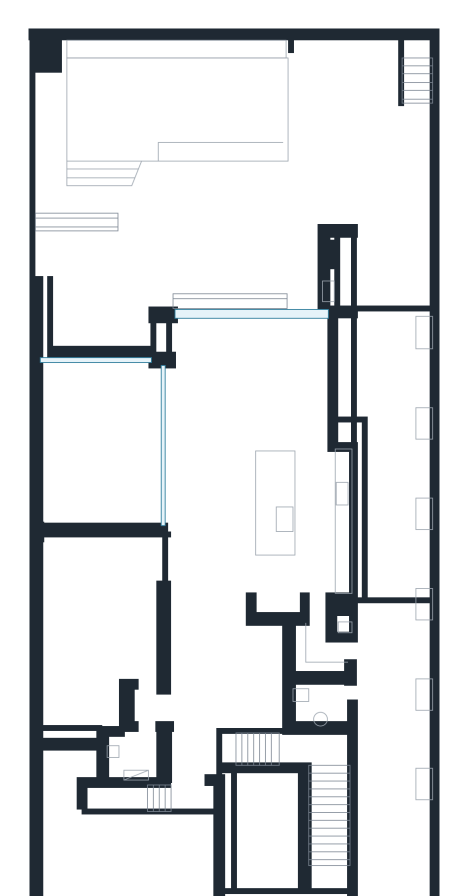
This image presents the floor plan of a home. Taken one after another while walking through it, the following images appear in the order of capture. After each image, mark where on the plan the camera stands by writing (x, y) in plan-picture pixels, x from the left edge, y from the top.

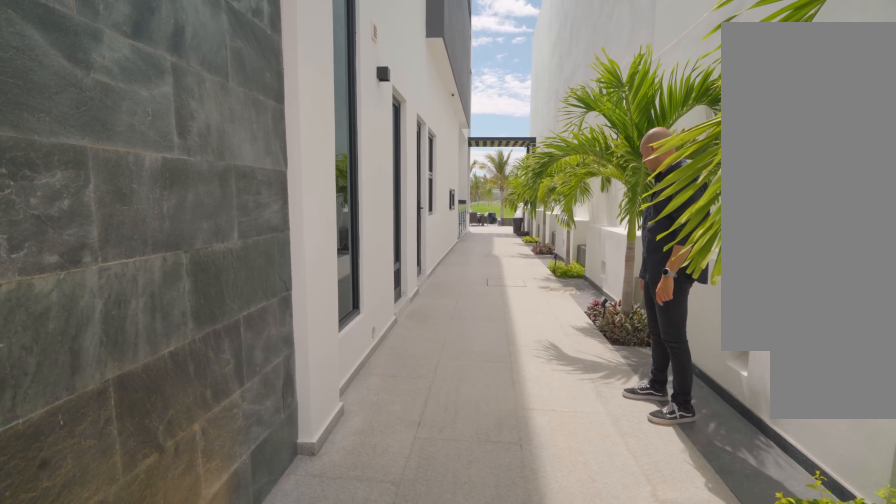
(387, 820)
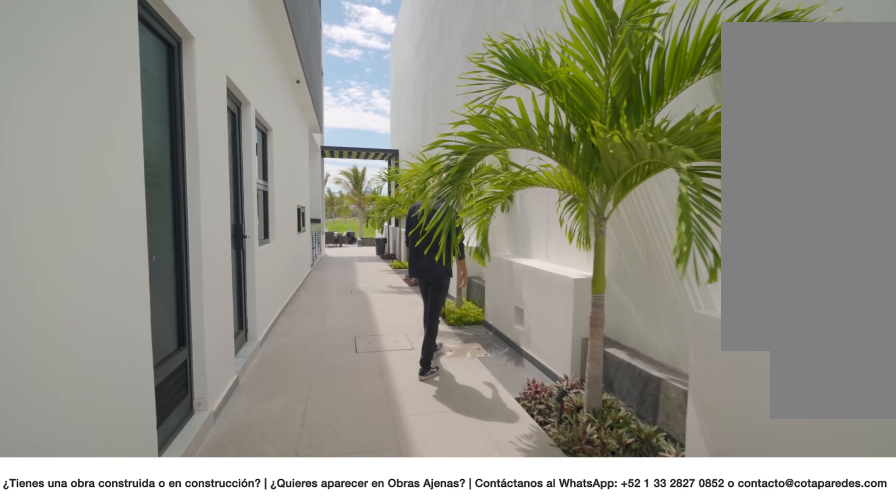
(394, 754)
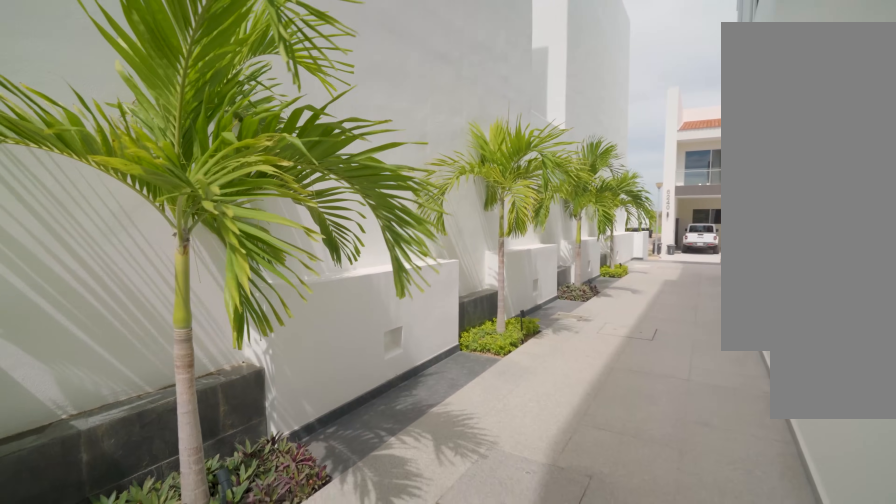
(394, 597)
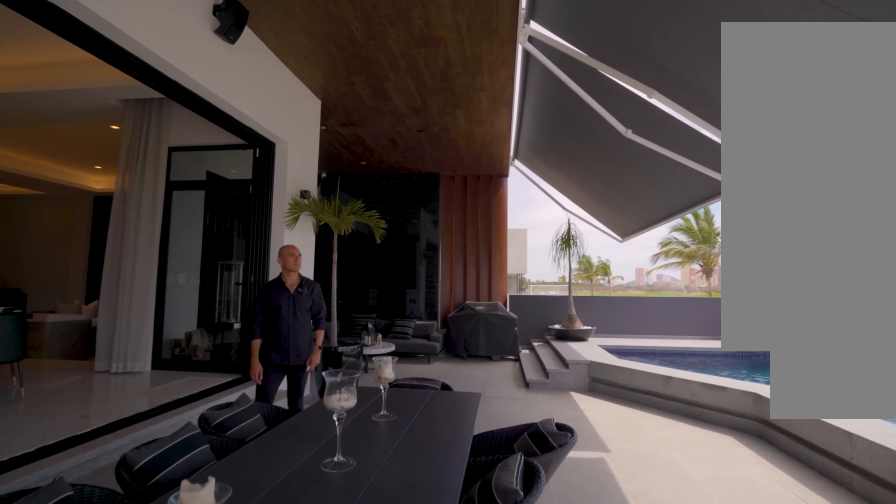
(313, 228)
